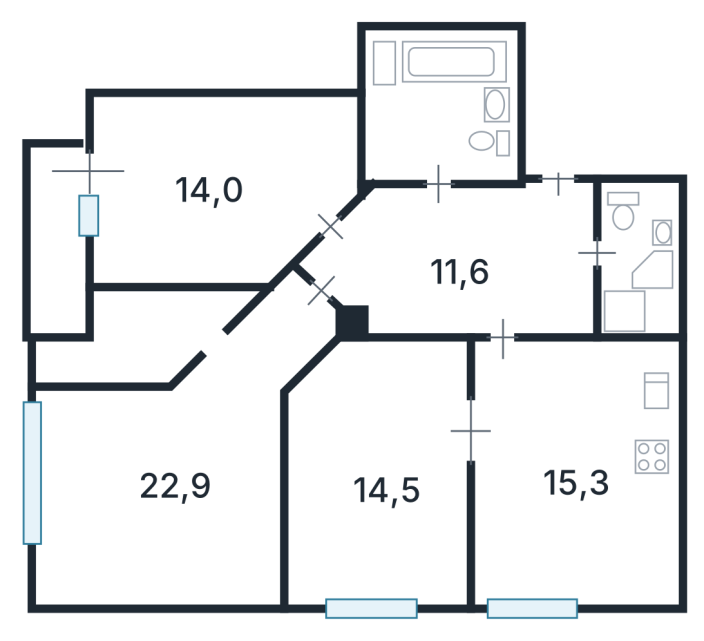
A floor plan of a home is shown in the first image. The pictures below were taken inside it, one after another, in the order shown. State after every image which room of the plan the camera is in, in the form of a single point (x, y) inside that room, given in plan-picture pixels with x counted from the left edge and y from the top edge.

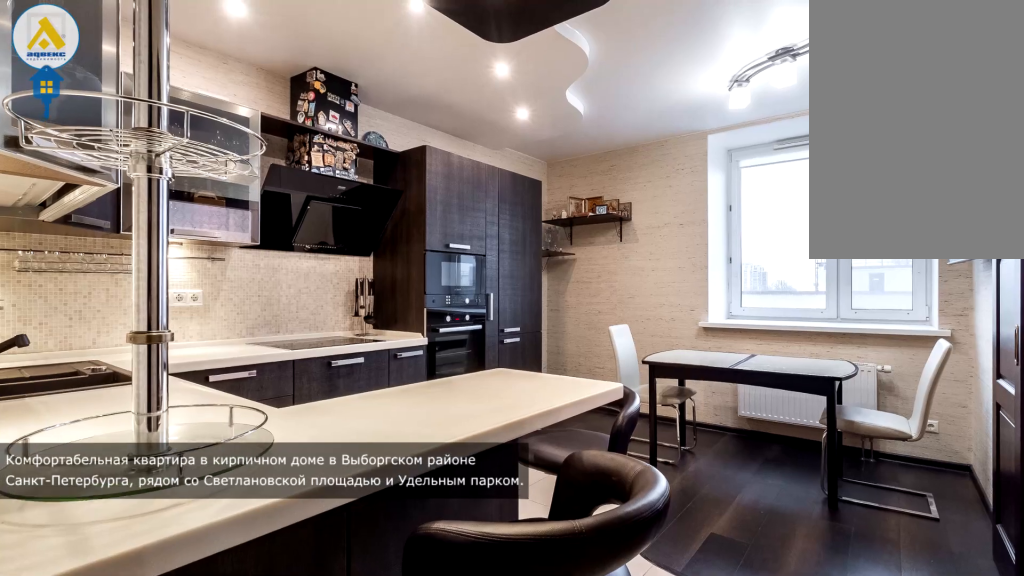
(555, 466)
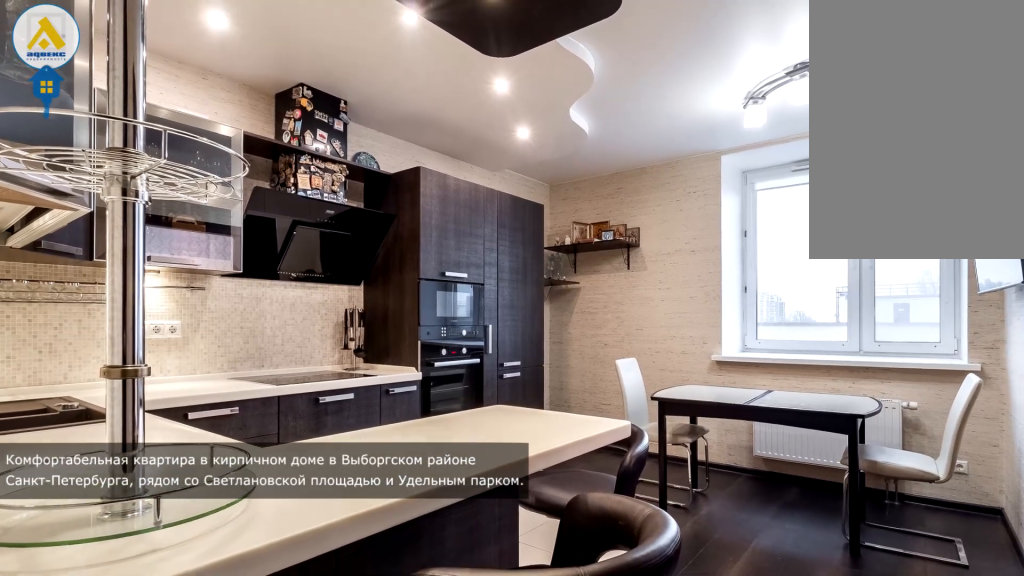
(576, 467)
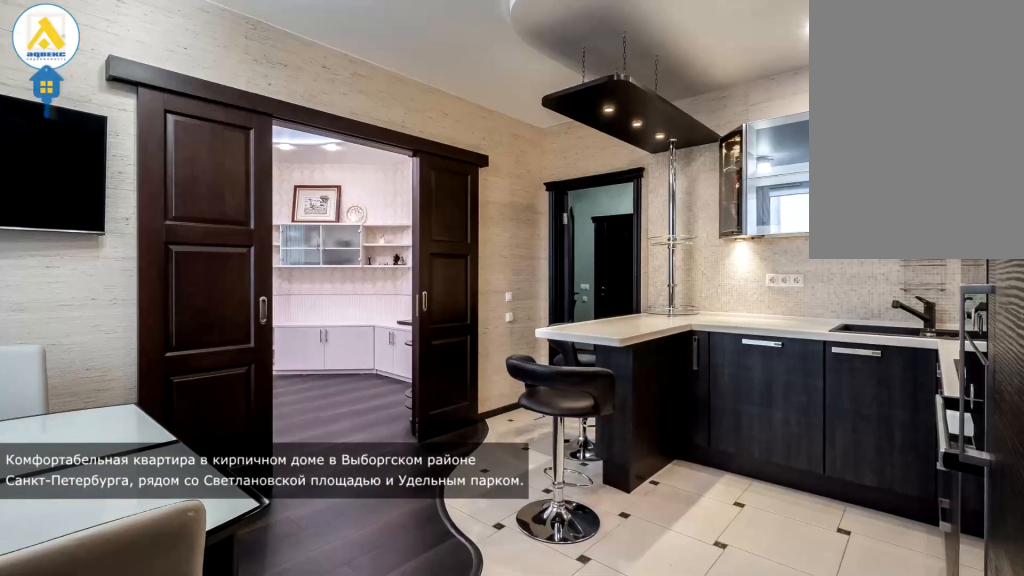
(578, 480)
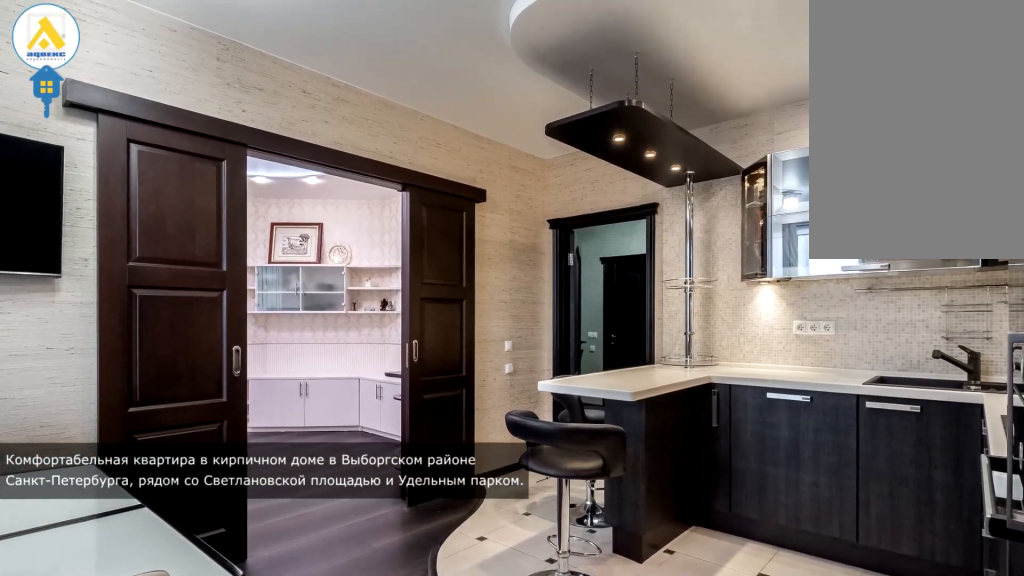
(596, 468)
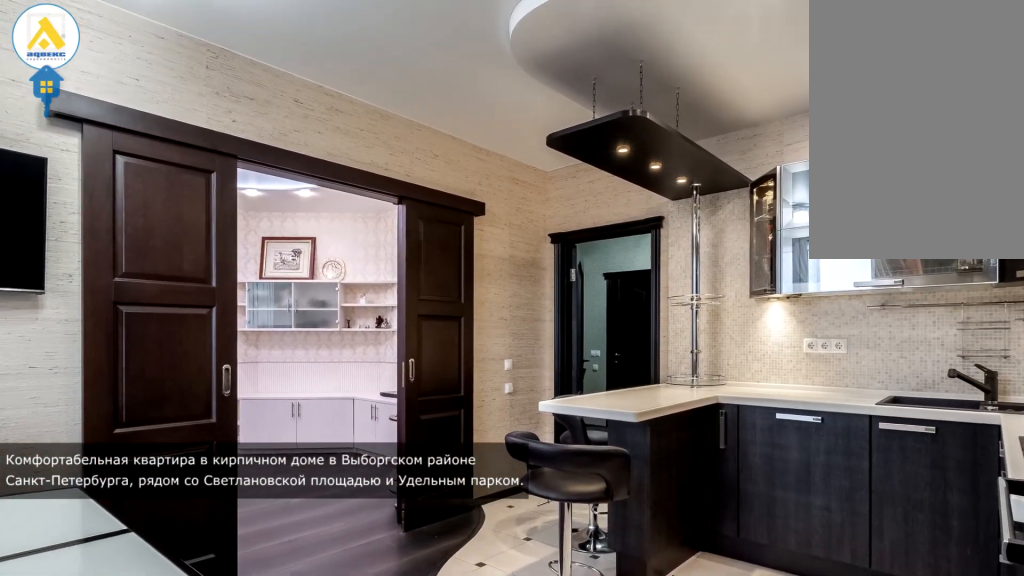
(577, 467)
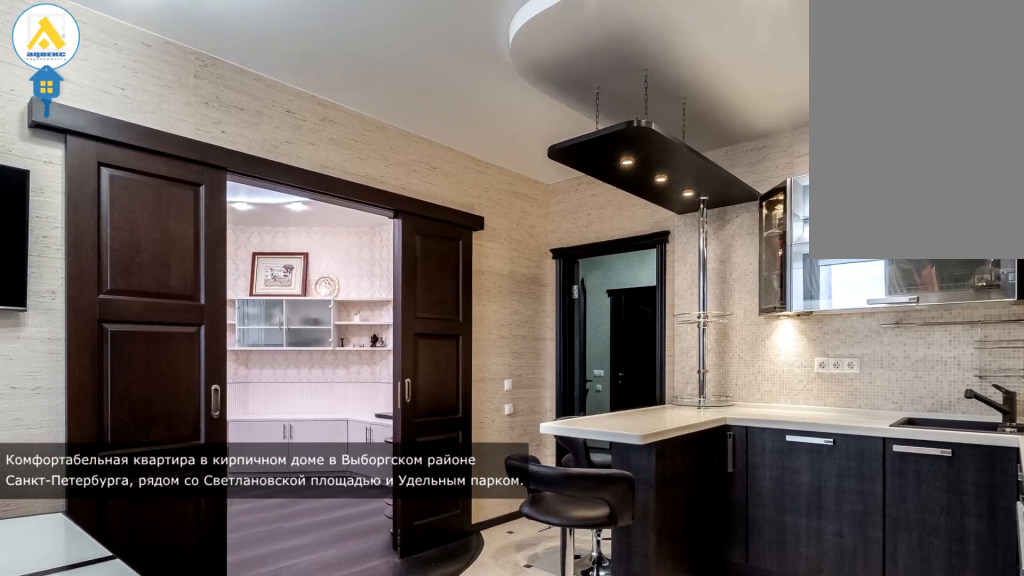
(576, 467)
